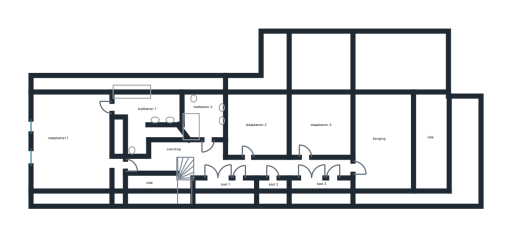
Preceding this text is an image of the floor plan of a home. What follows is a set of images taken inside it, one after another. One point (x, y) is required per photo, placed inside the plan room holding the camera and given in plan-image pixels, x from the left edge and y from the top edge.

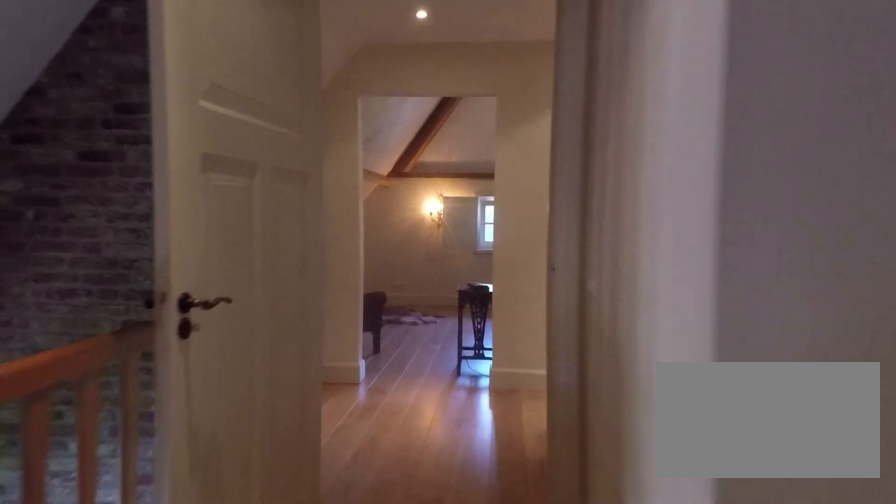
(228, 162)
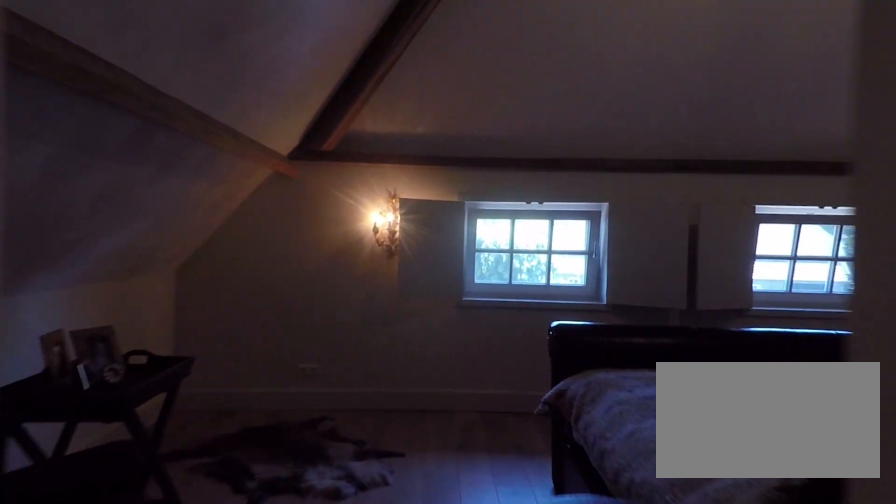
(76, 143)
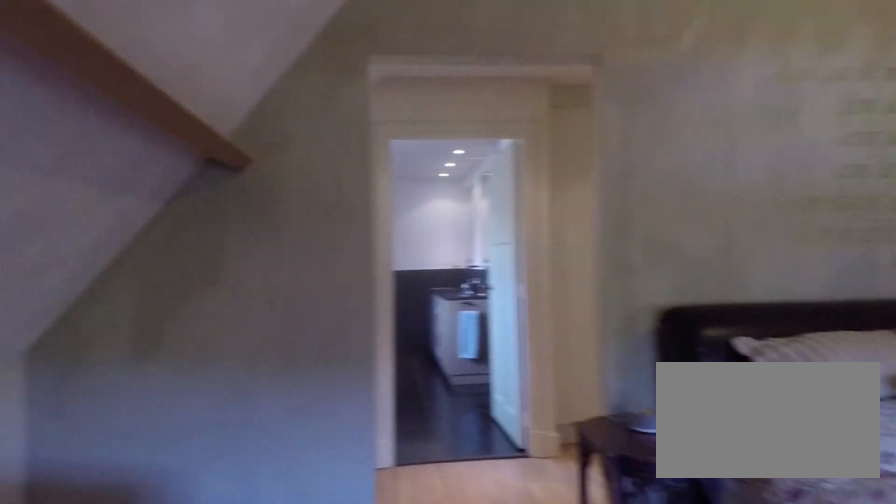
(76, 143)
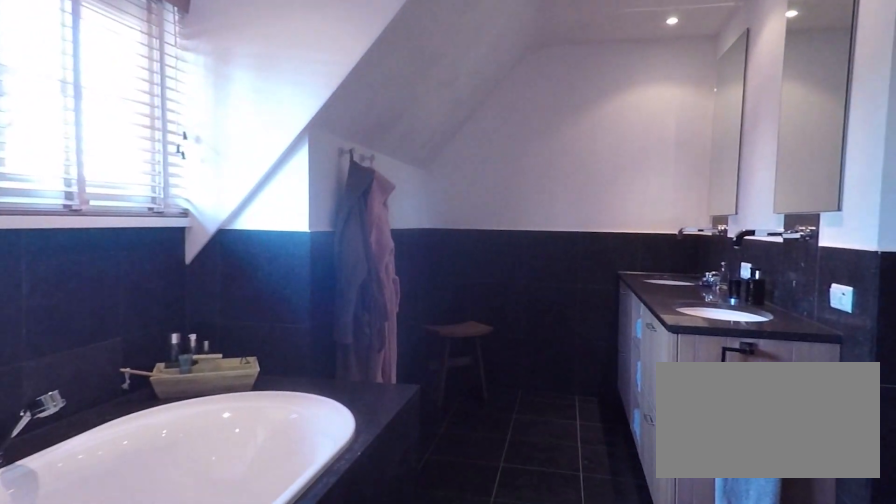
(147, 114)
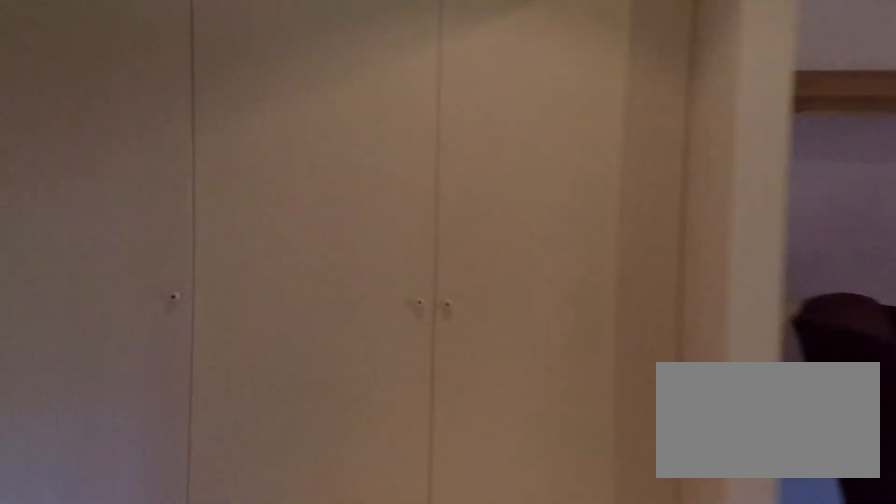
(76, 143)
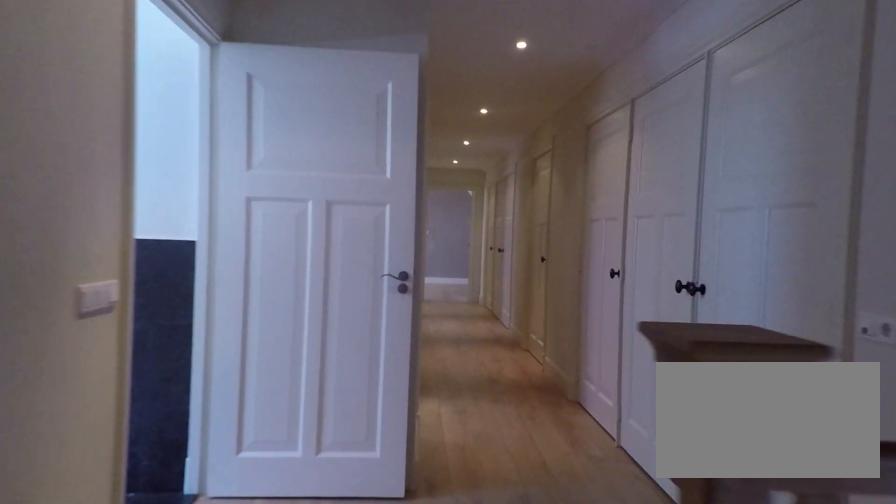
(228, 162)
